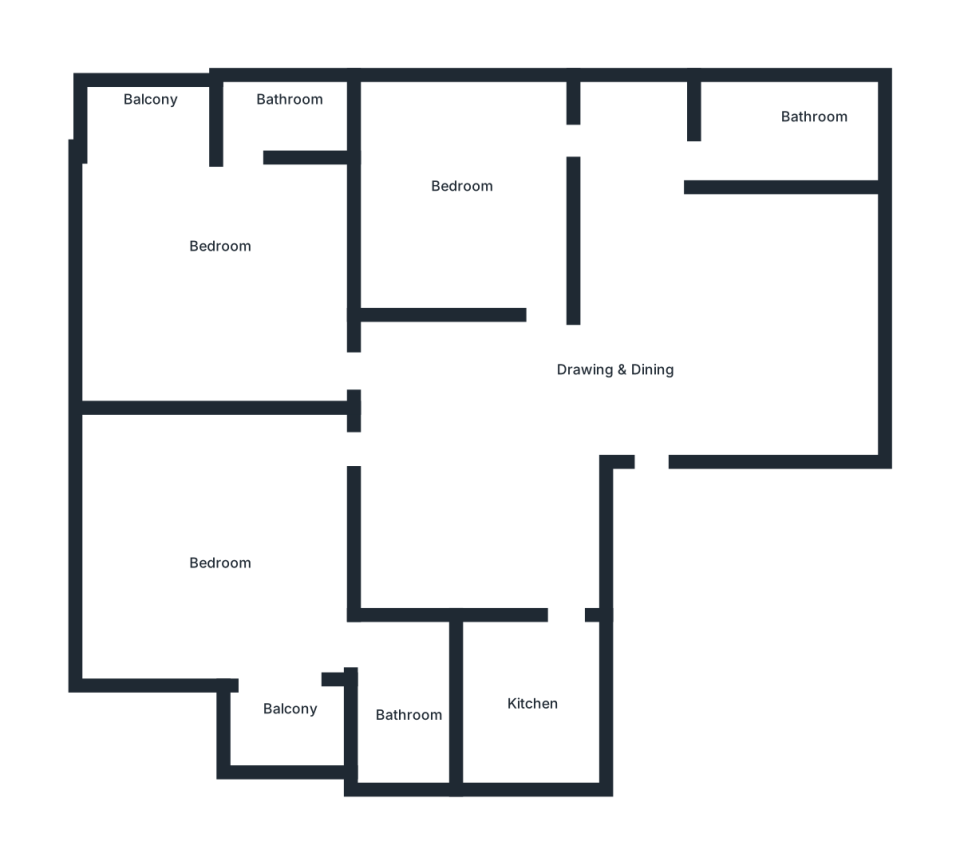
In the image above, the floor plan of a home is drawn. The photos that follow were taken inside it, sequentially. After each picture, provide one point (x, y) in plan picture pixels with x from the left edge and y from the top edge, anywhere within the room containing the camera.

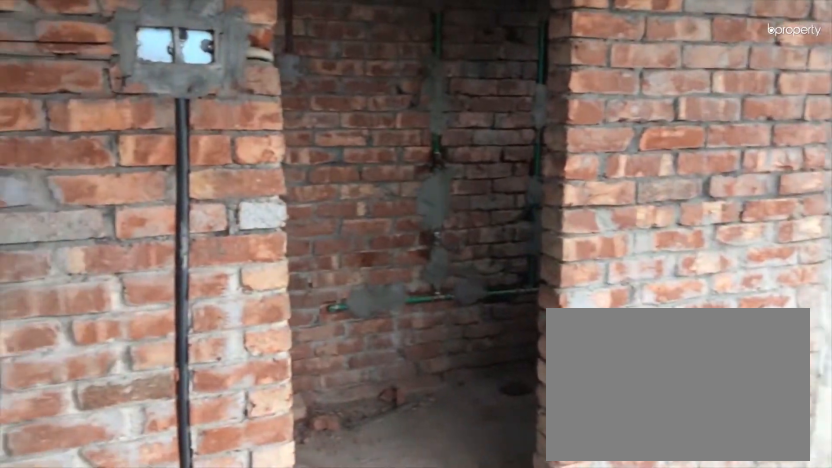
(226, 527)
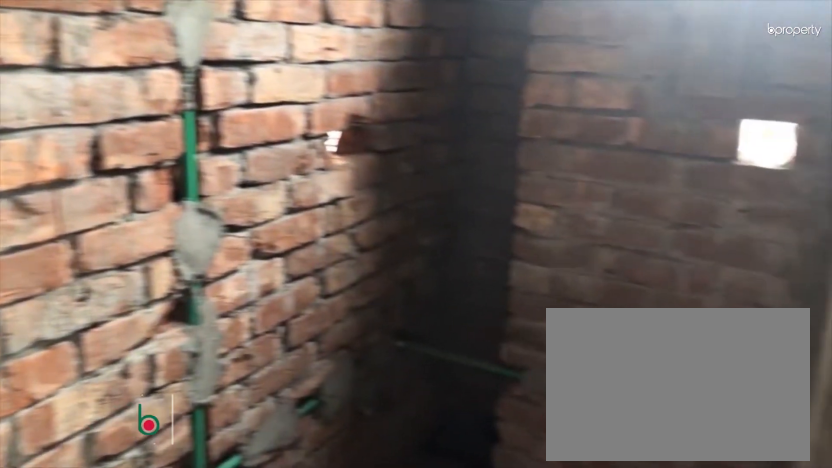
(402, 708)
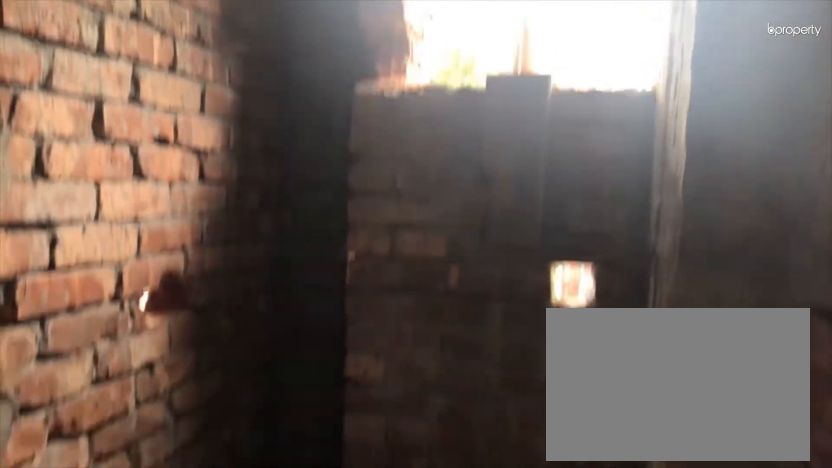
(401, 690)
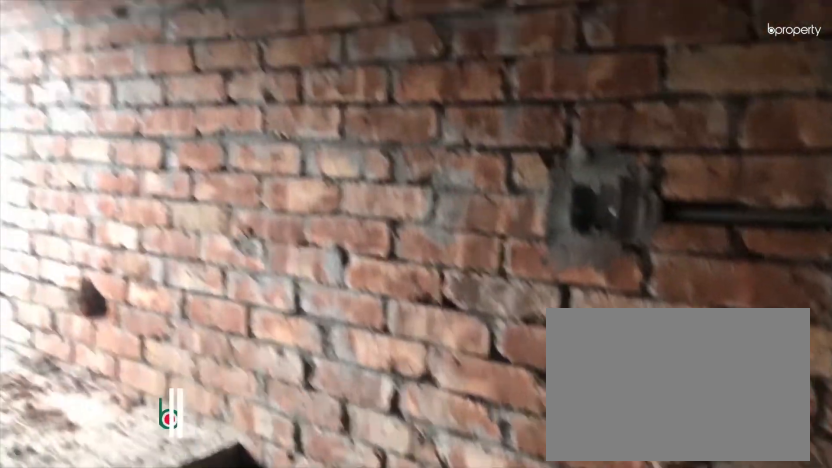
(542, 707)
